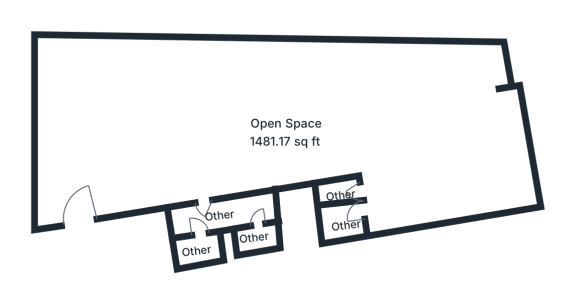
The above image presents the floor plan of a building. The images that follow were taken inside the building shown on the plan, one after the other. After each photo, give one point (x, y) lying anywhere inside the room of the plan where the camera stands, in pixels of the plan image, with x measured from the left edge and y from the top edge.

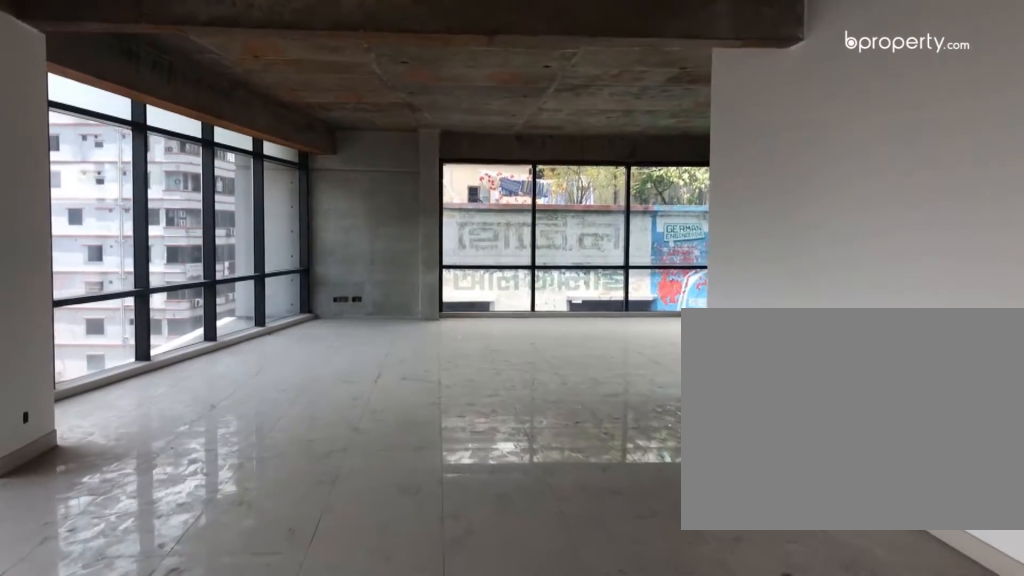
(202, 127)
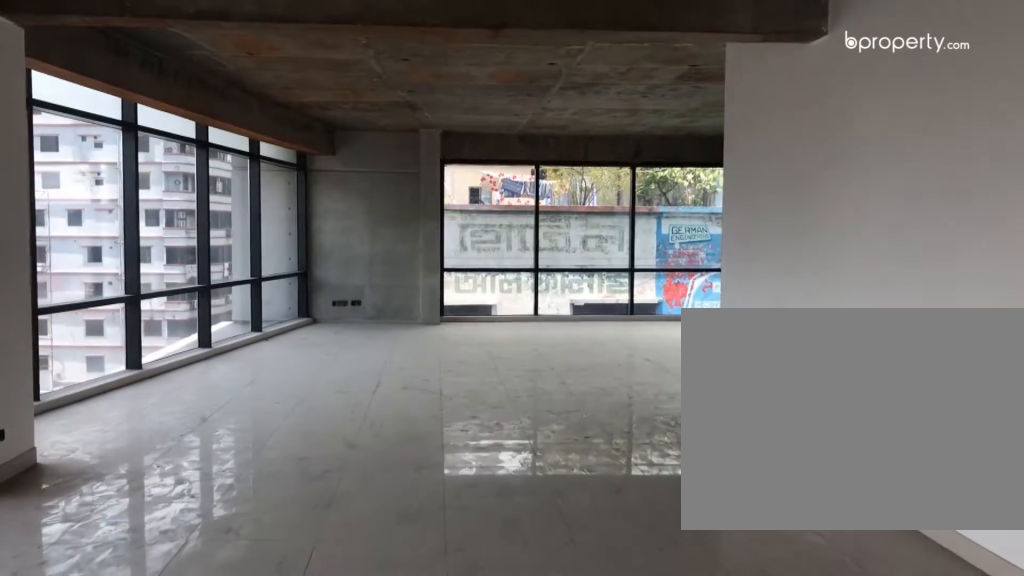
(202, 127)
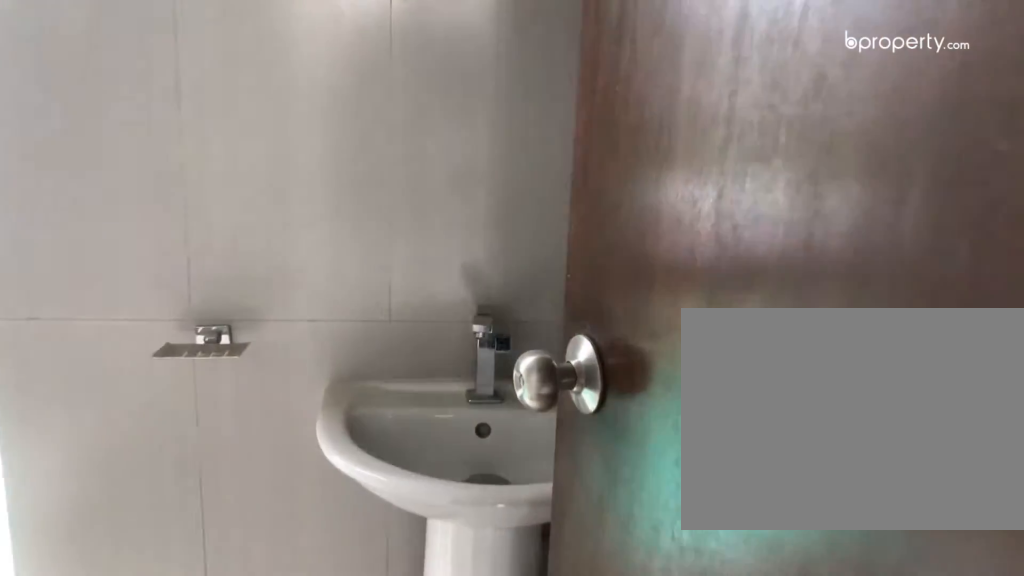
(197, 247)
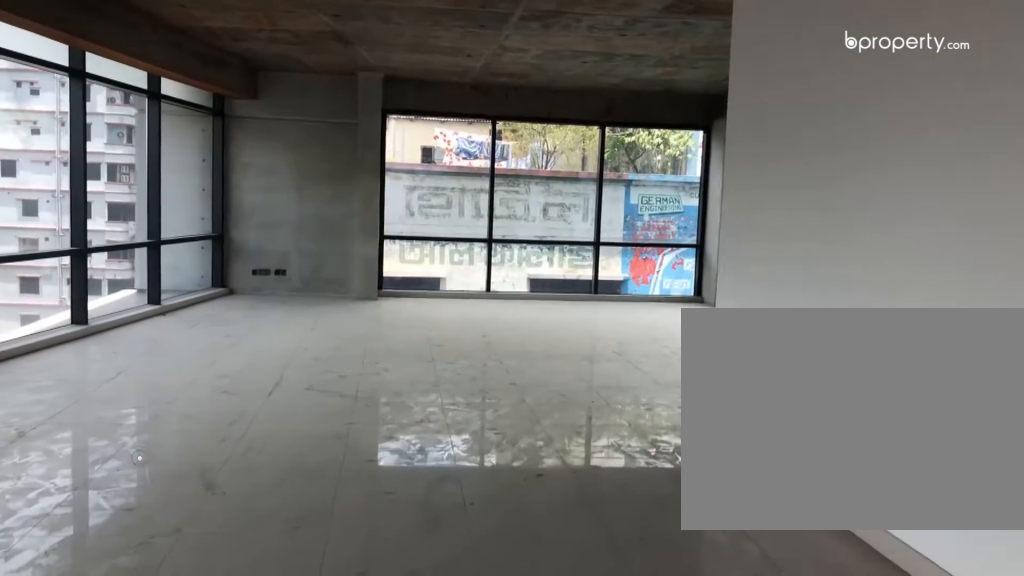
(320, 101)
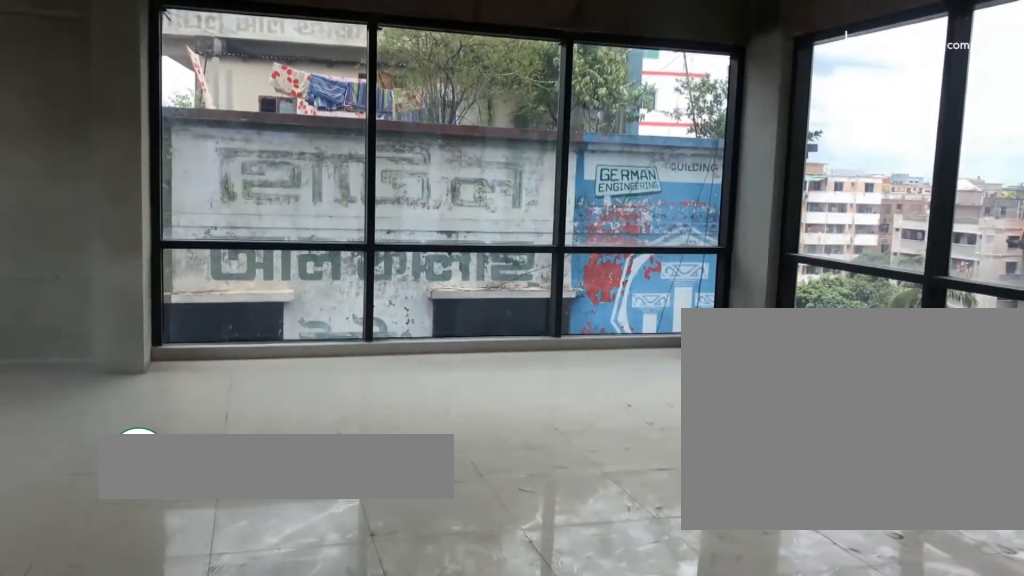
(395, 114)
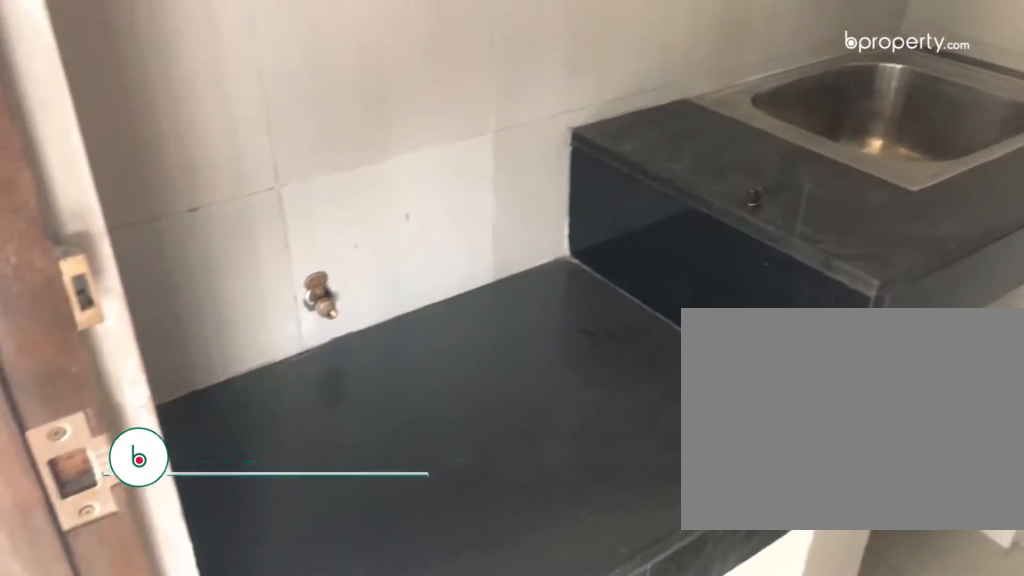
(334, 189)
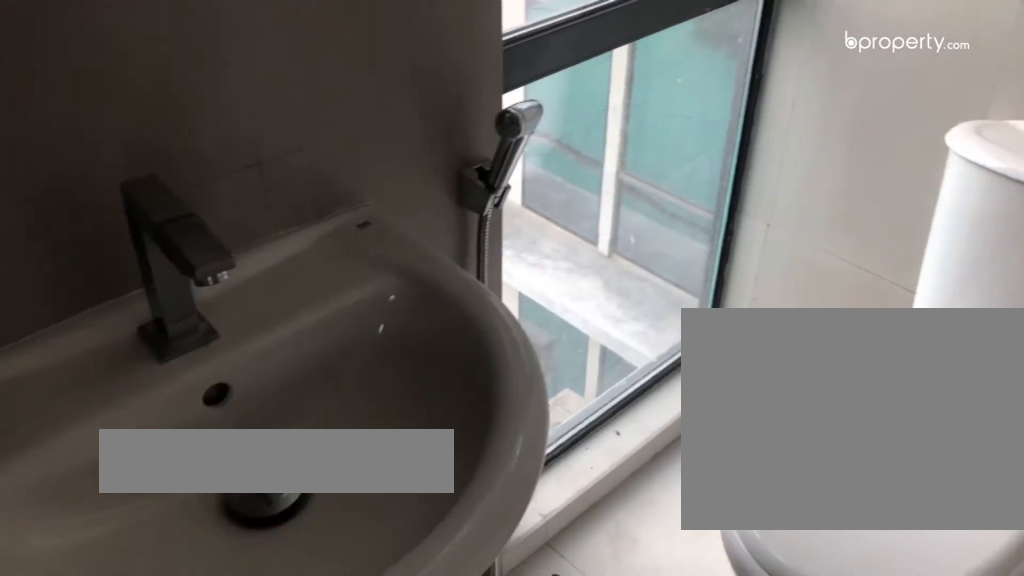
(344, 225)
